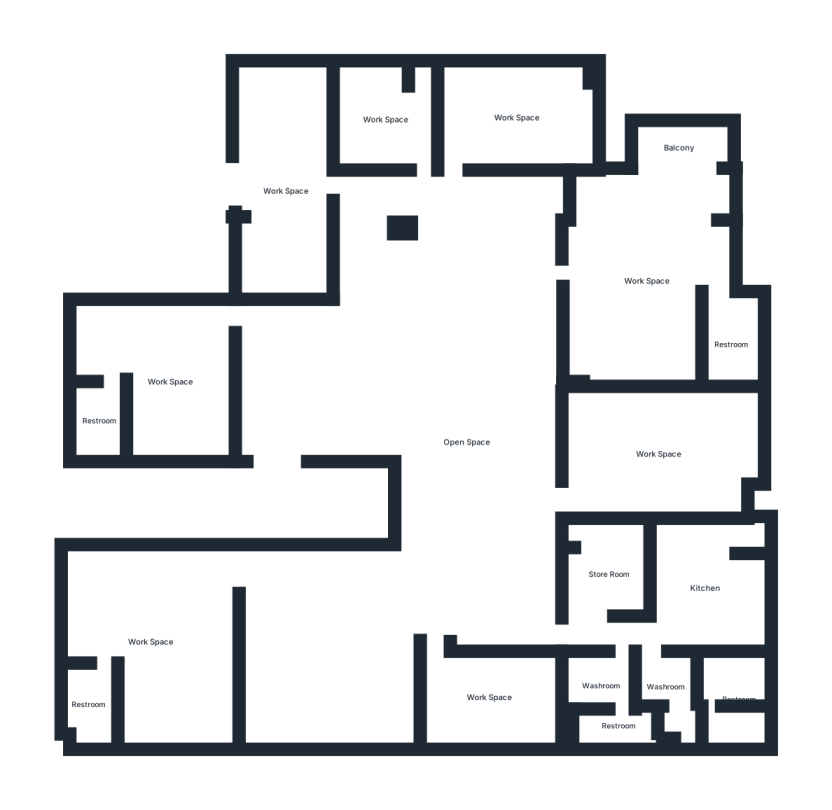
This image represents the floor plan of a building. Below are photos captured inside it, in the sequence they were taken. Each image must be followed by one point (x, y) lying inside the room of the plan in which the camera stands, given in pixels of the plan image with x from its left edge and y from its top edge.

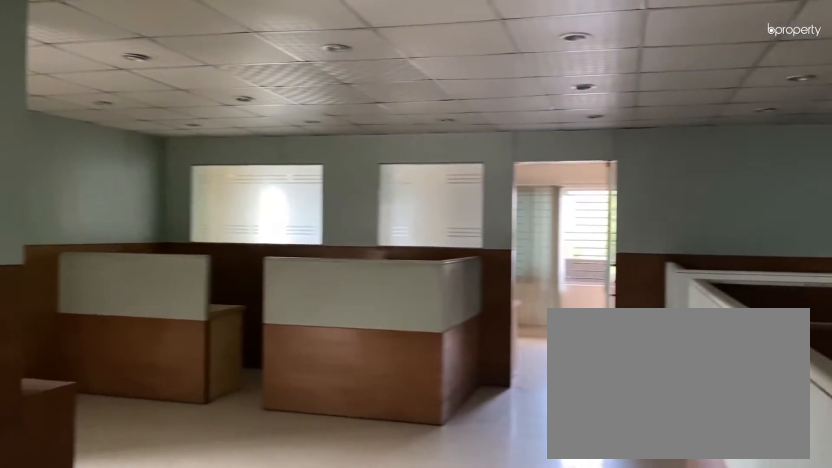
(366, 399)
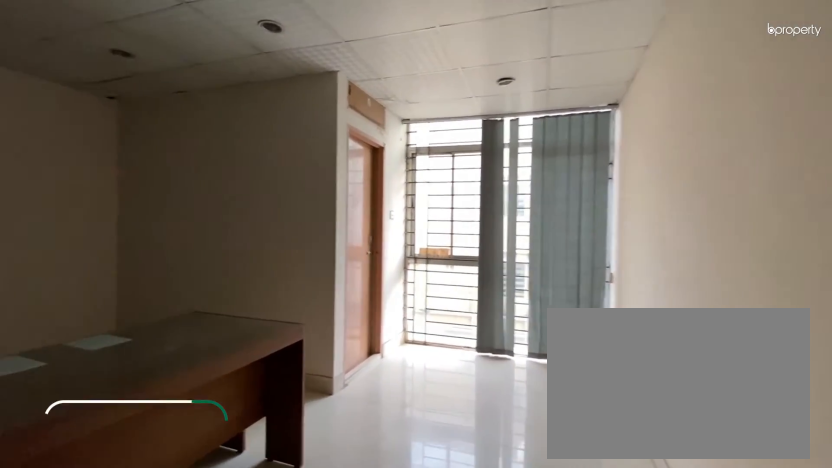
(177, 375)
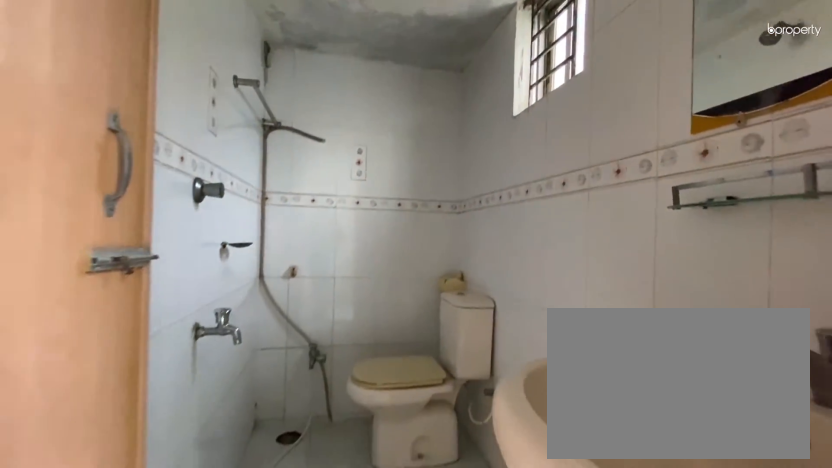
(104, 421)
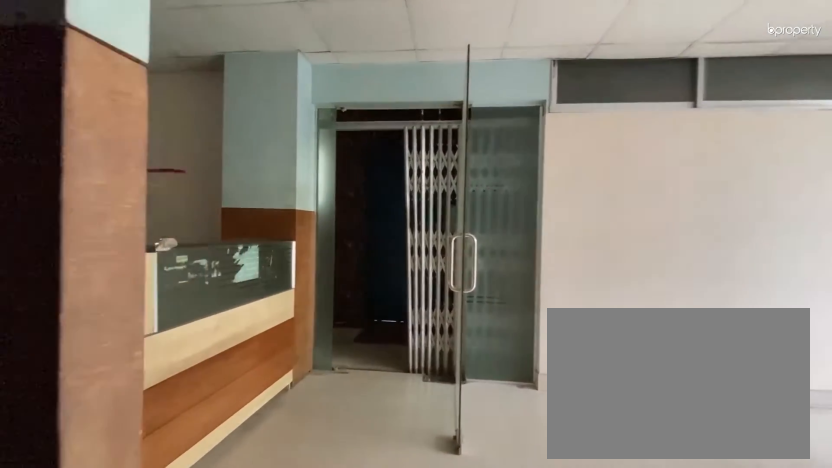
(340, 187)
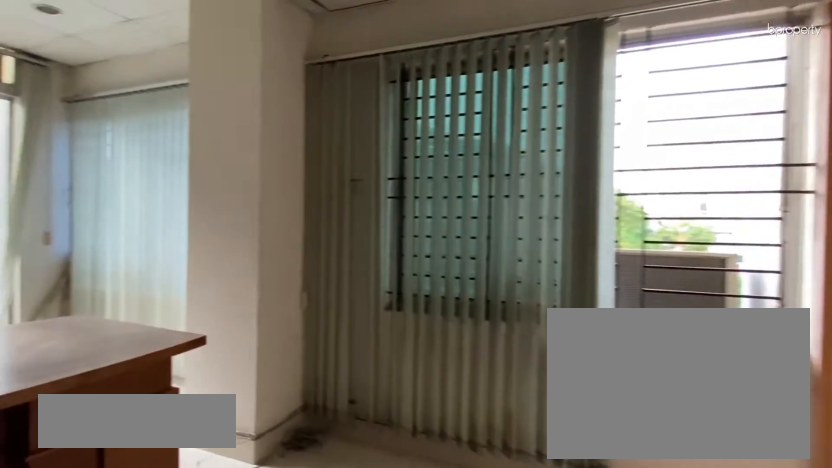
(650, 278)
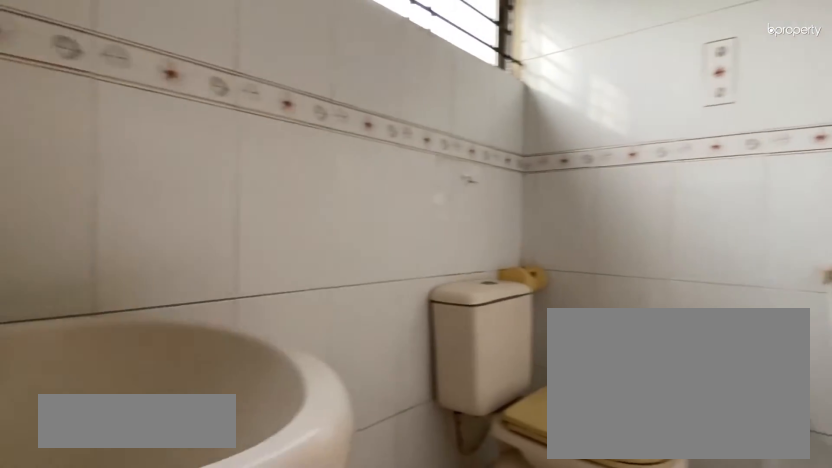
(730, 343)
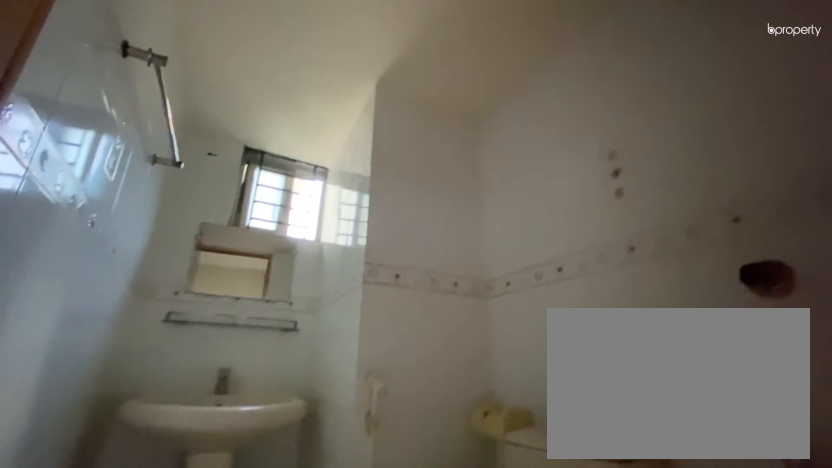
(94, 703)
